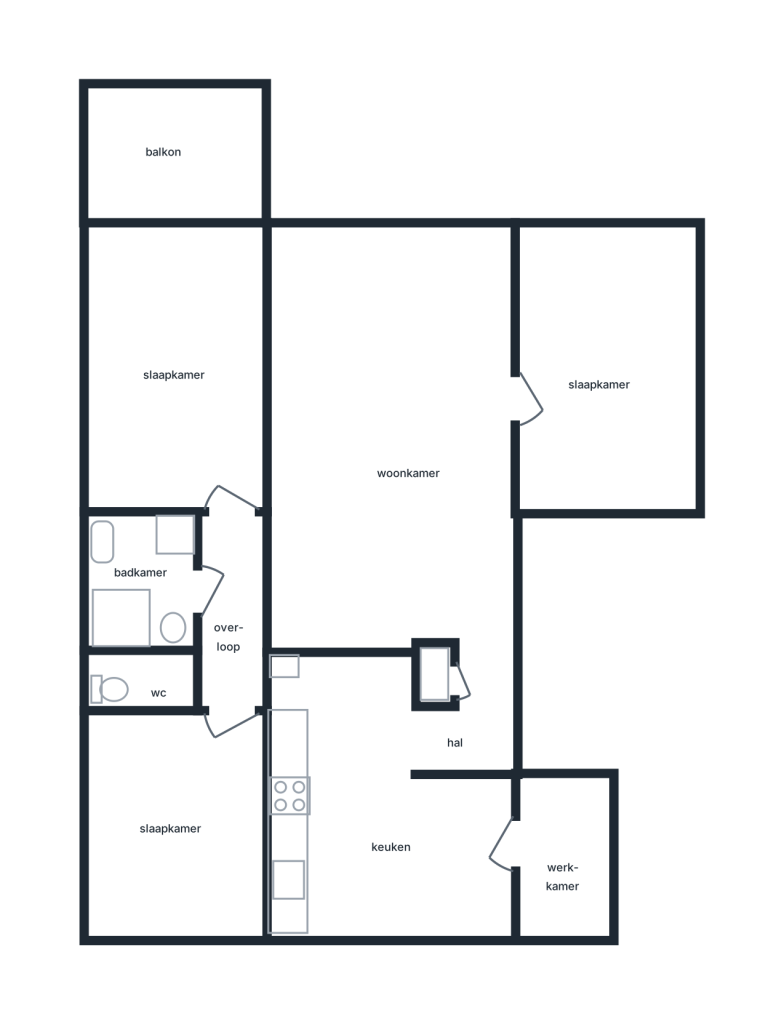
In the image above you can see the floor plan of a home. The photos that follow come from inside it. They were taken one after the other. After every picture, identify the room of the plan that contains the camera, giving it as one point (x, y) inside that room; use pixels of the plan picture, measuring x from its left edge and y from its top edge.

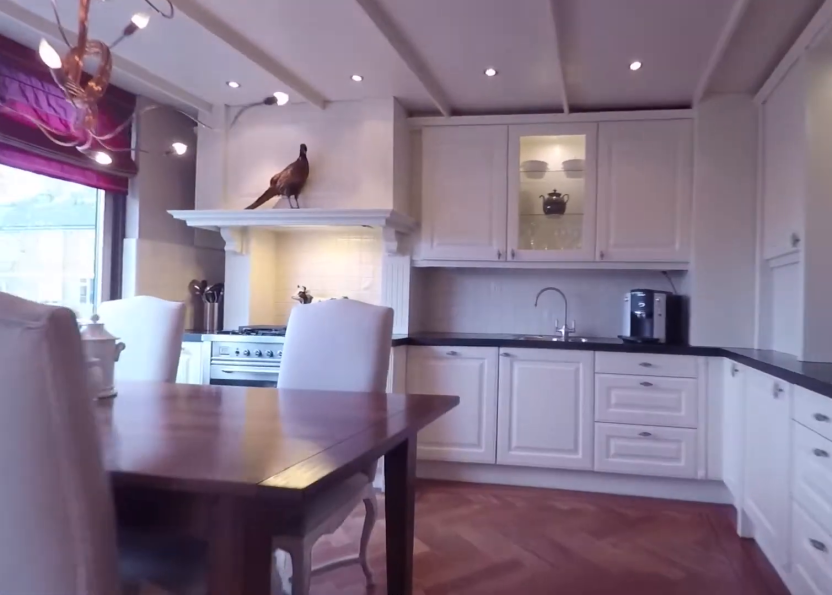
(391, 798)
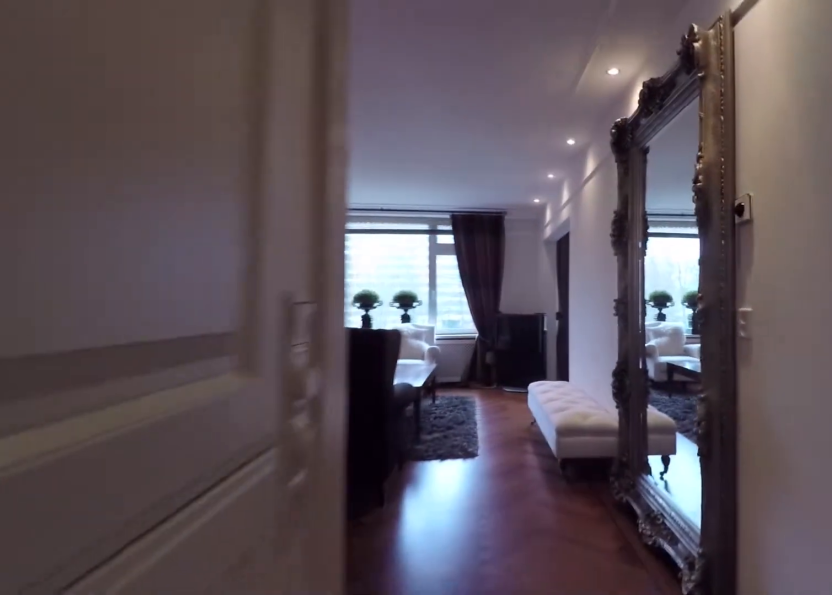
(391, 798)
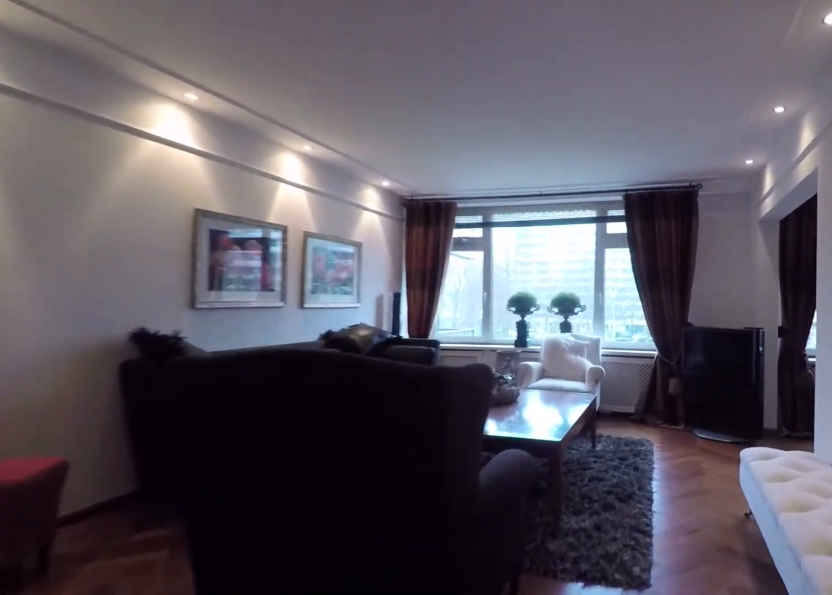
(391, 437)
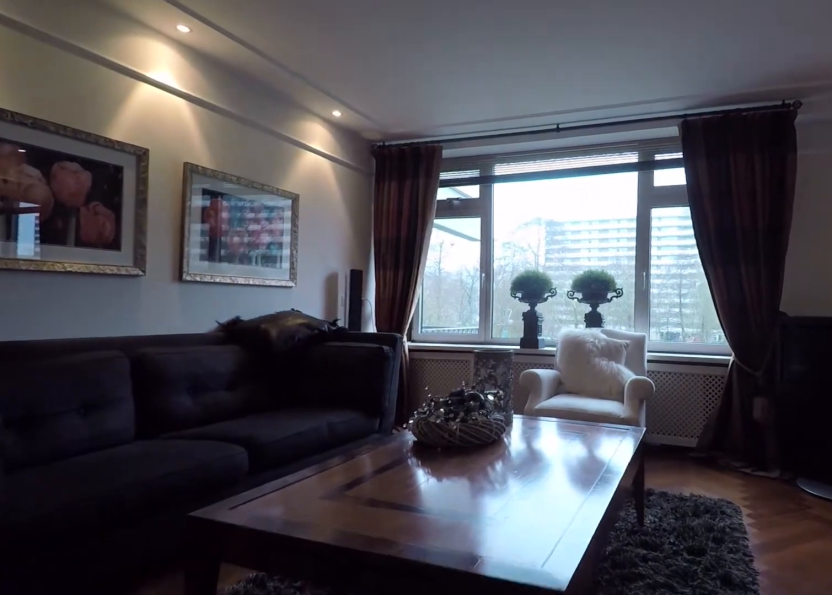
(391, 437)
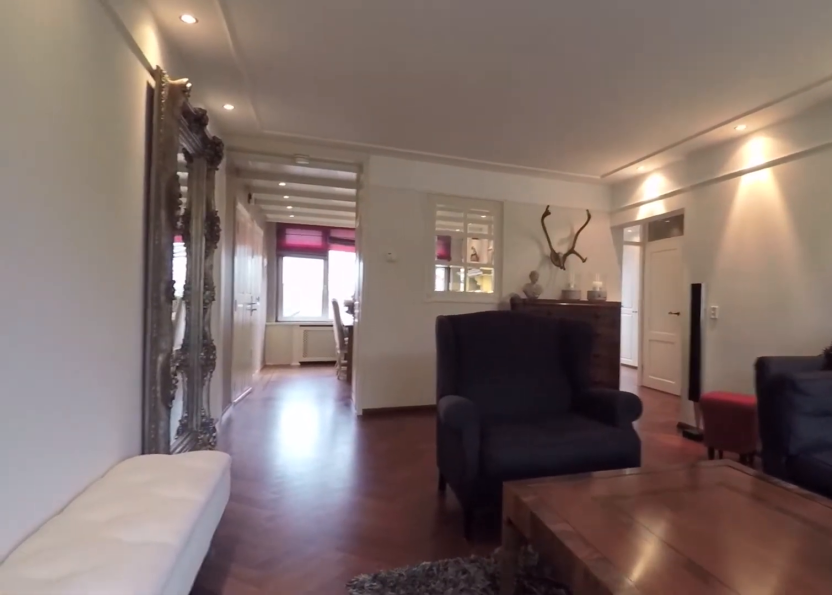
(391, 437)
